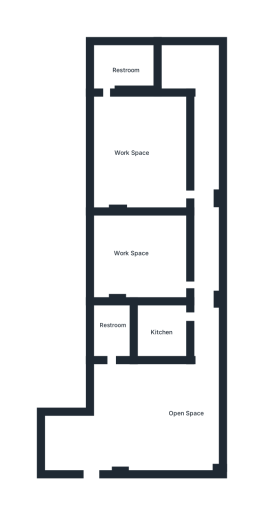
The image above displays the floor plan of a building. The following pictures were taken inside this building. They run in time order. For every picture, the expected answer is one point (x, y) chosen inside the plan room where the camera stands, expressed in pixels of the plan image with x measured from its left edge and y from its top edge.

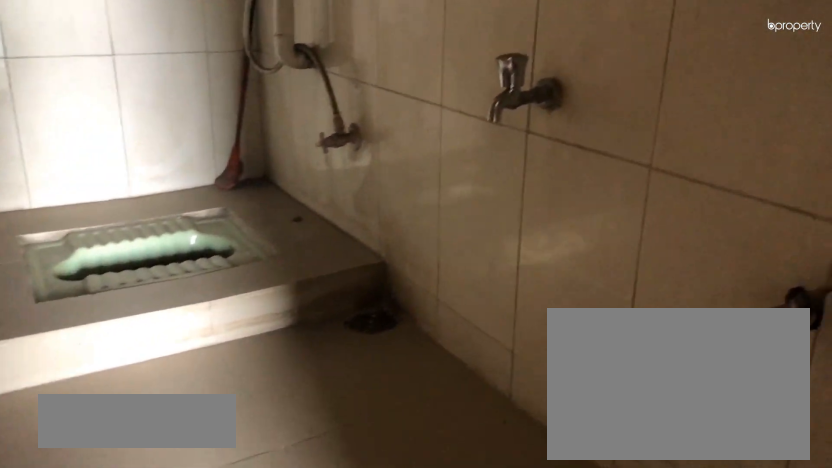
(115, 333)
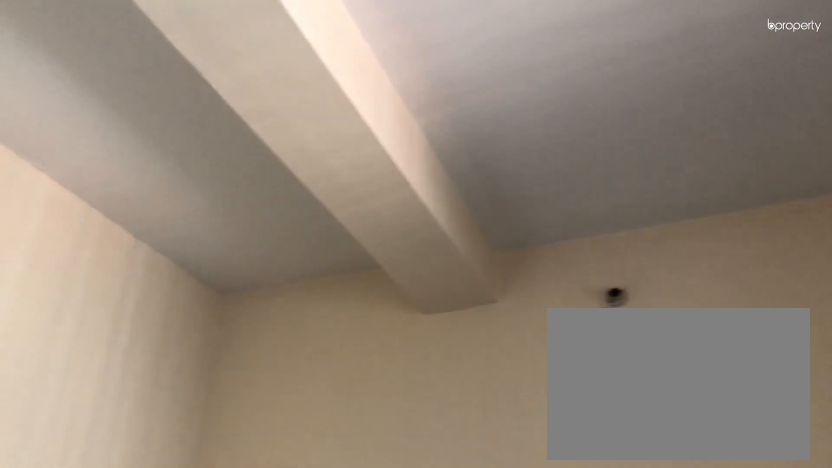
(129, 259)
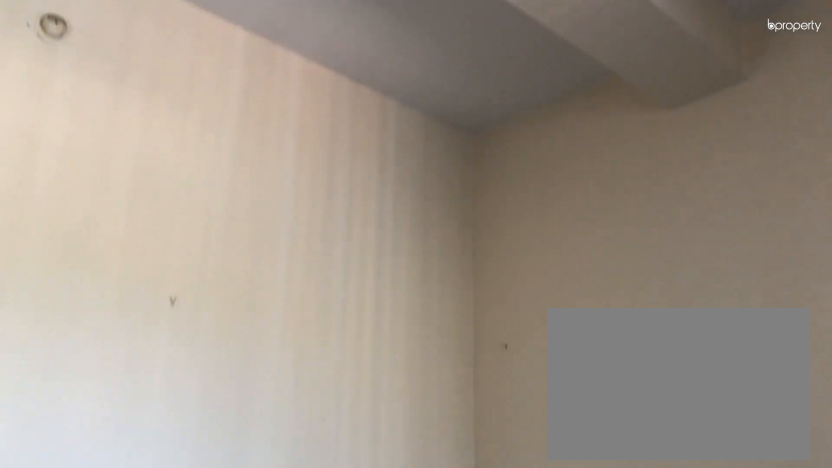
(129, 259)
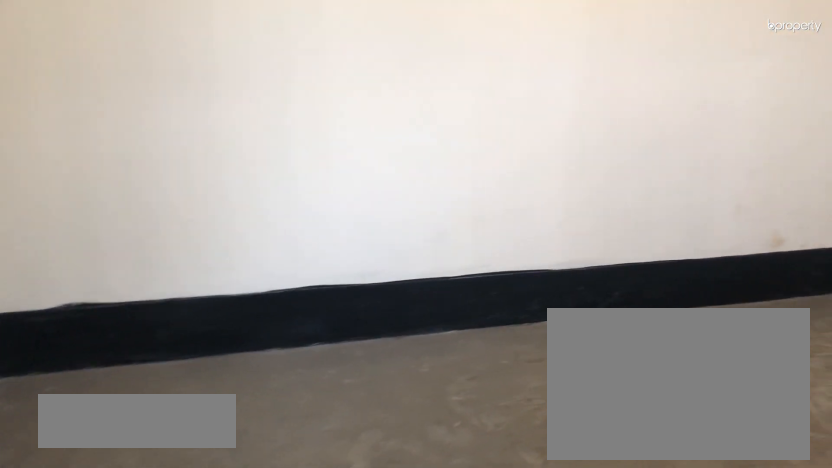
(129, 150)
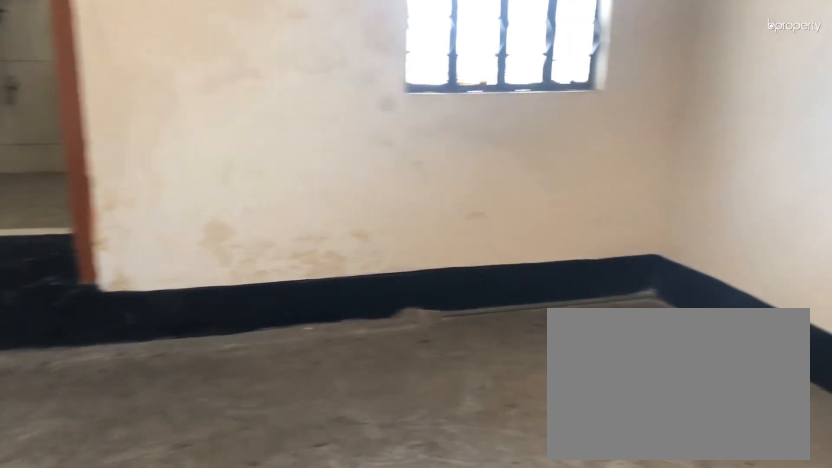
(129, 150)
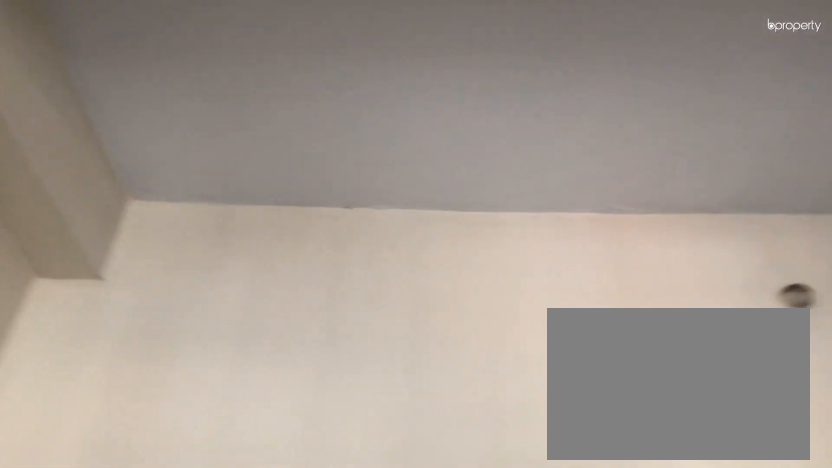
(129, 150)
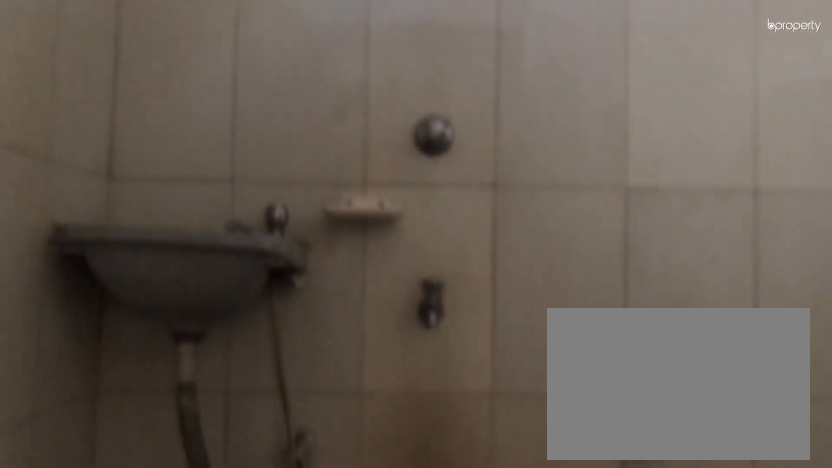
(121, 68)
